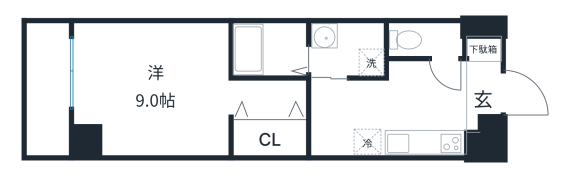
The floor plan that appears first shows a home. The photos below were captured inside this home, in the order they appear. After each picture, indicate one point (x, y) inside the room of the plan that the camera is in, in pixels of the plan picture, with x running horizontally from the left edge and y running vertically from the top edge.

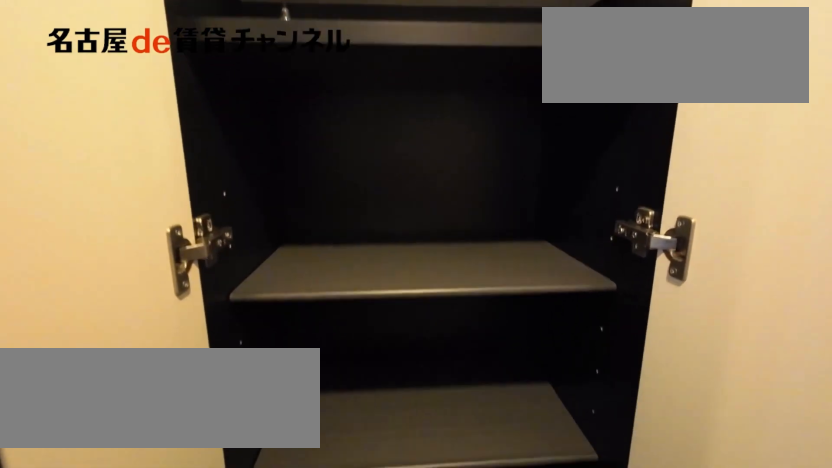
(483, 85)
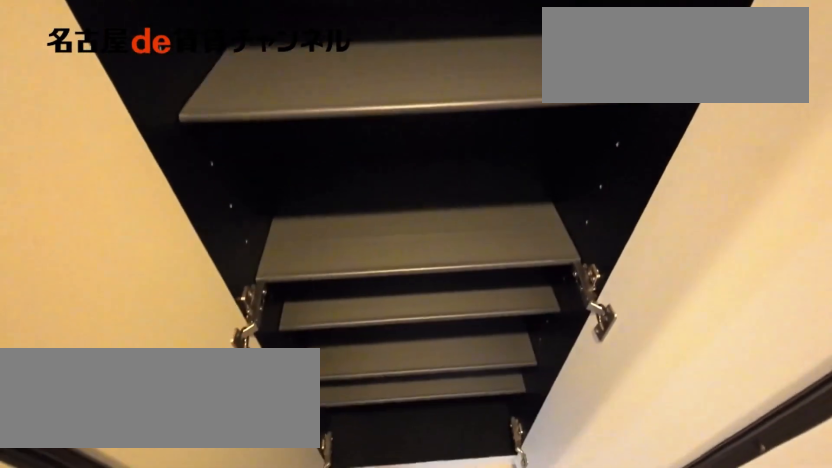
(483, 85)
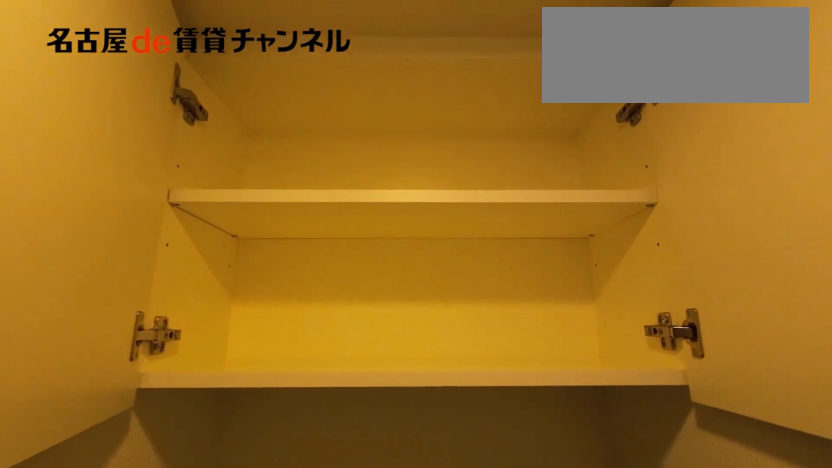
(425, 40)
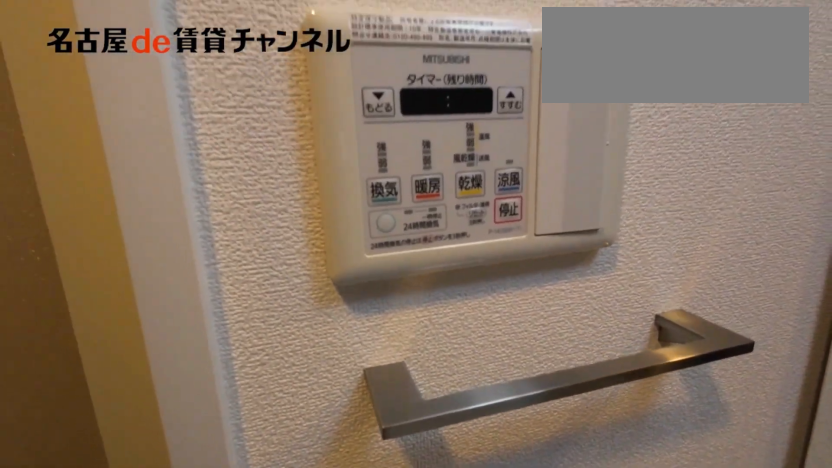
(349, 49)
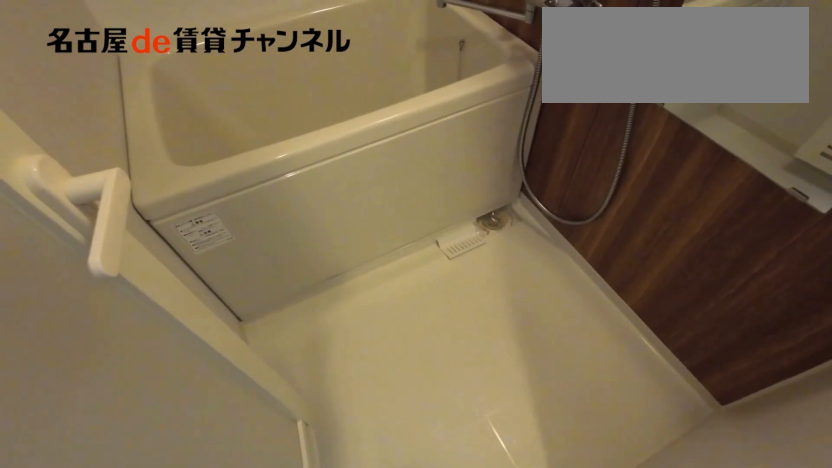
(269, 49)
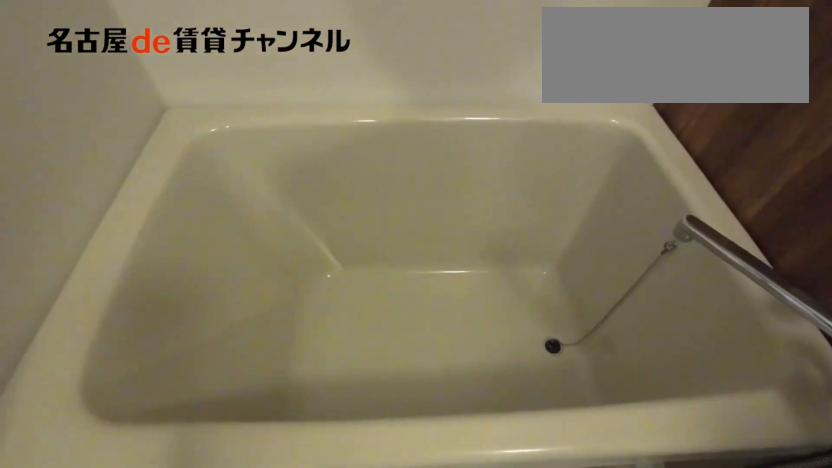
(269, 49)
